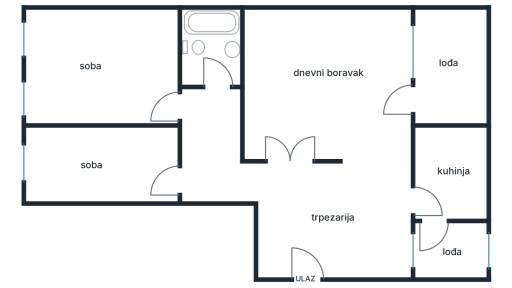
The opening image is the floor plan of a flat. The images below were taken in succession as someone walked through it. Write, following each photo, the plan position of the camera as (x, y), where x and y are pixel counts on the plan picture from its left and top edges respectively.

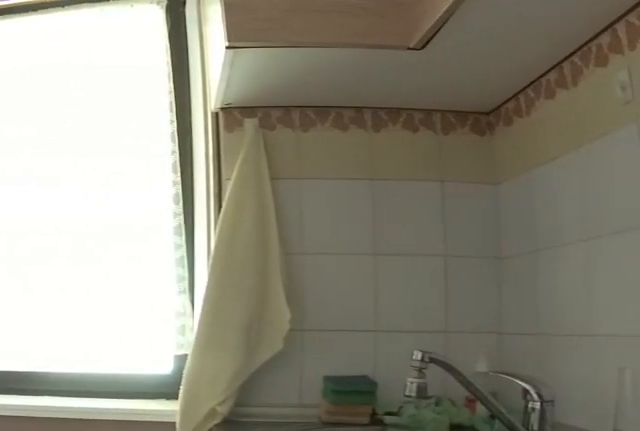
(428, 222)
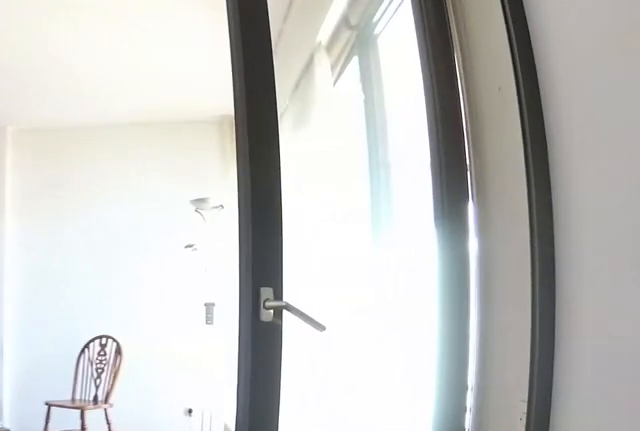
(393, 200)
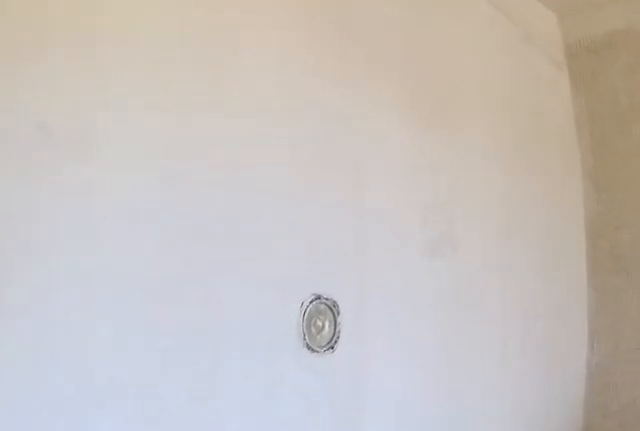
(305, 148)
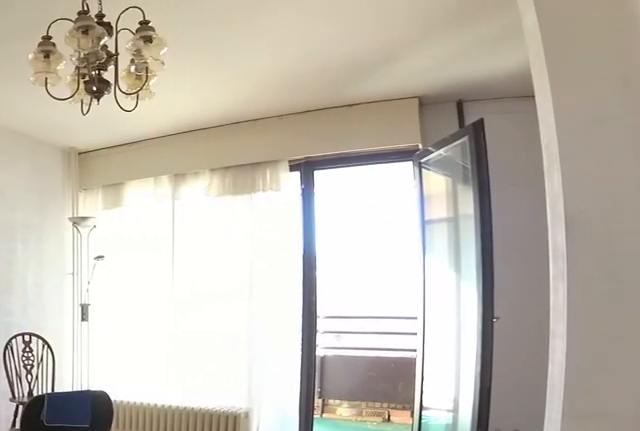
(262, 139)
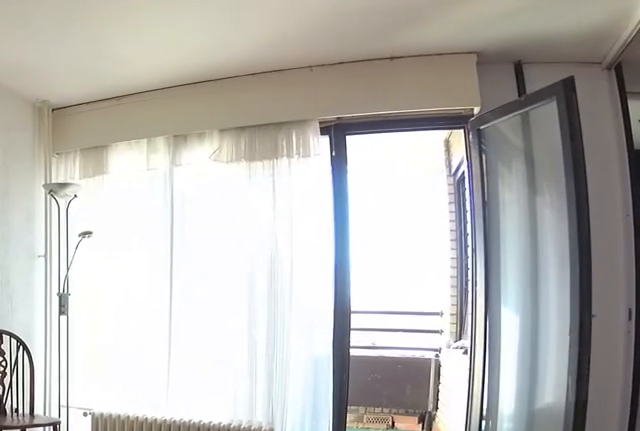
(274, 103)
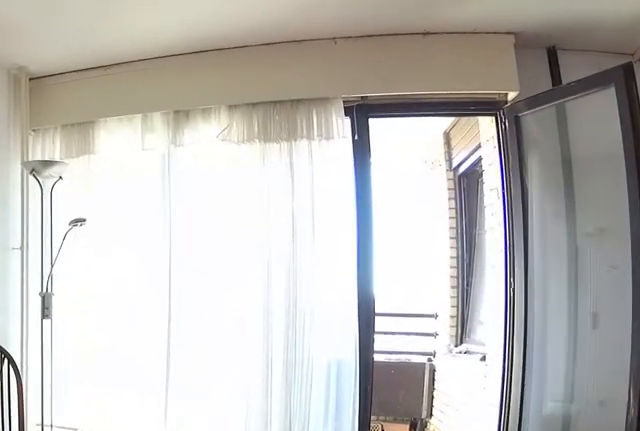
(282, 80)
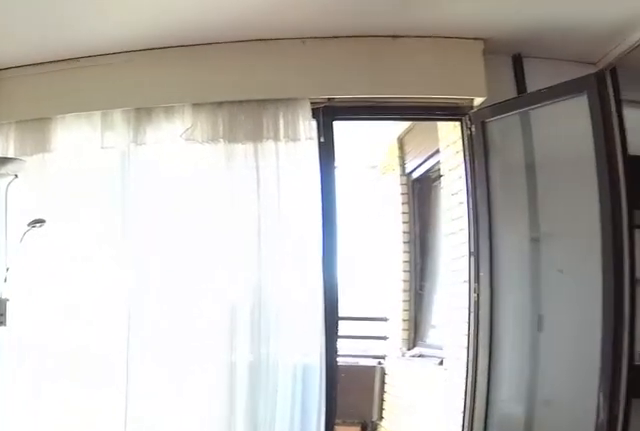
(285, 72)
